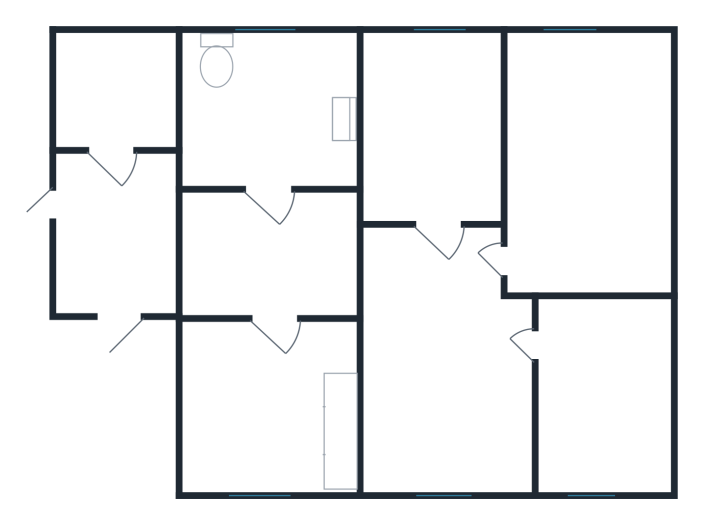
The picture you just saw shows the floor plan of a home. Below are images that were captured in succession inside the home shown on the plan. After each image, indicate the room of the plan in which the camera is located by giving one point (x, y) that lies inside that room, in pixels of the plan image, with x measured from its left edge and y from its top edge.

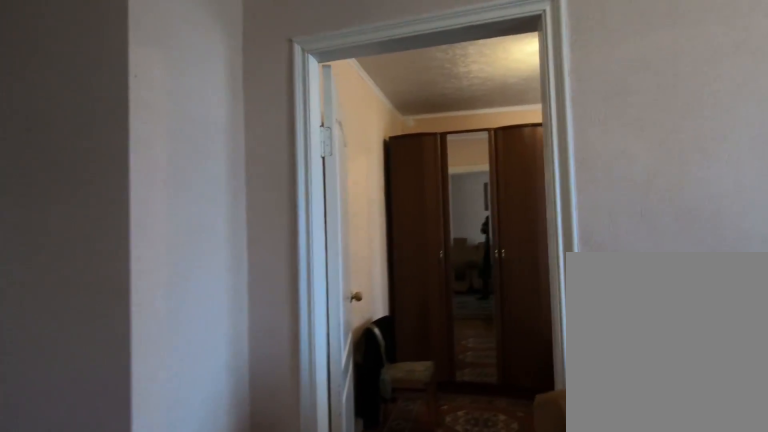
(442, 473)
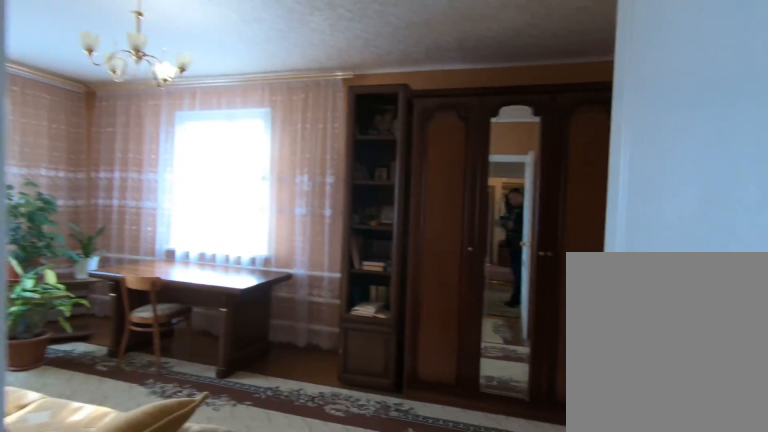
(545, 272)
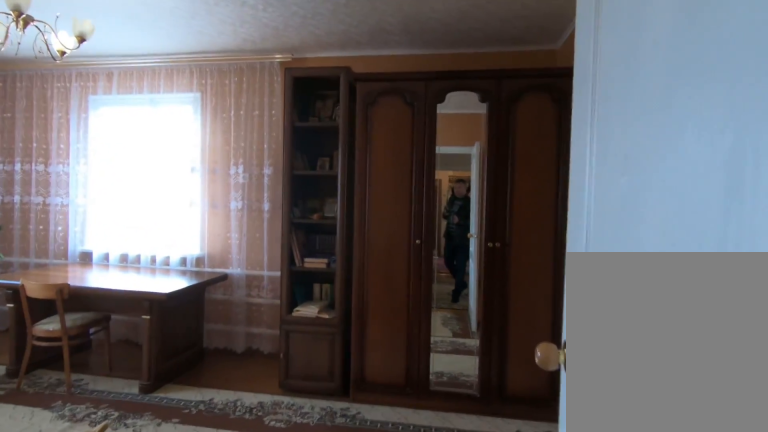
(545, 272)
